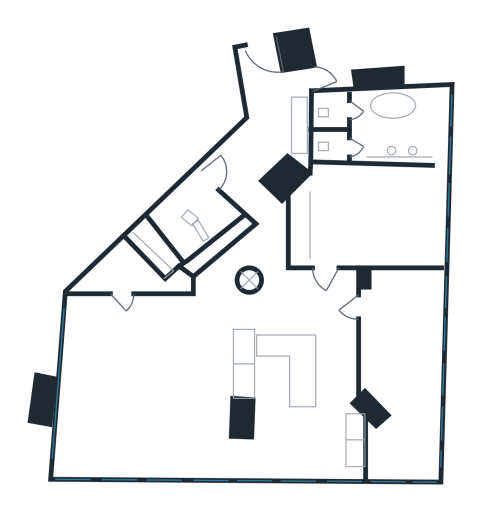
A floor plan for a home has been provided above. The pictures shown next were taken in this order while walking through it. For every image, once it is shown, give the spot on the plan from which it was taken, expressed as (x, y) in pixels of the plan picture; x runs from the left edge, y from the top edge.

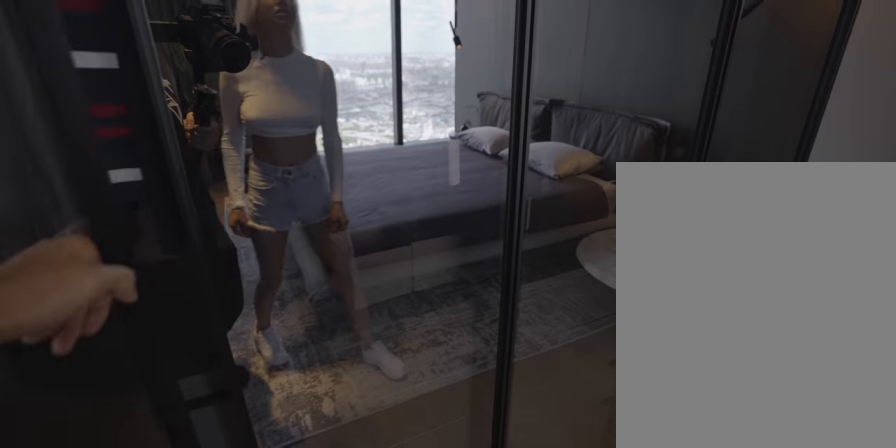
(321, 244)
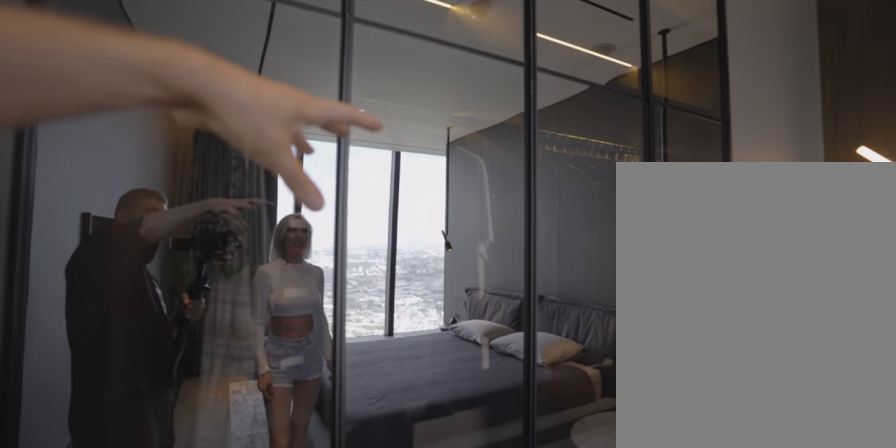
(323, 246)
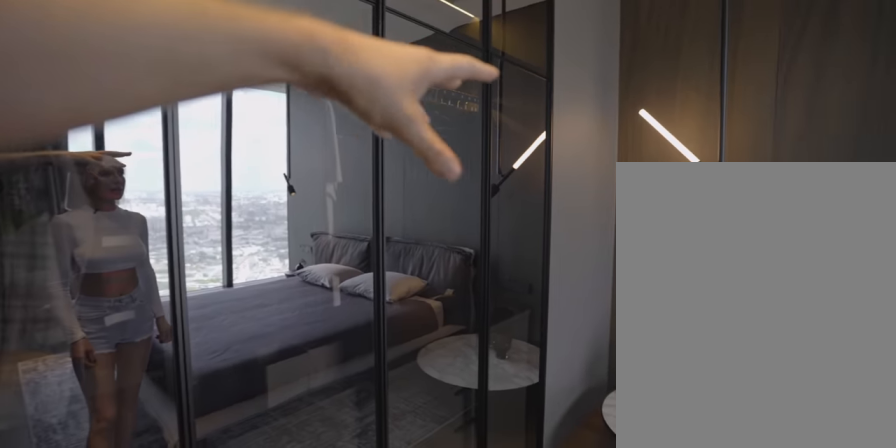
(323, 246)
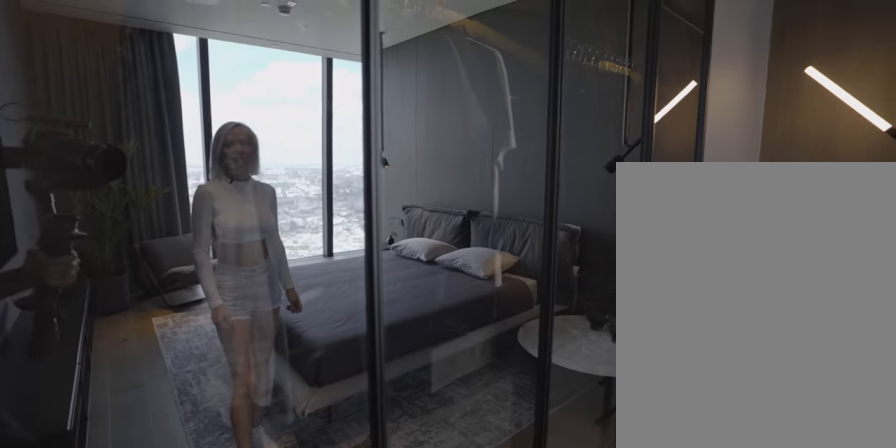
(323, 246)
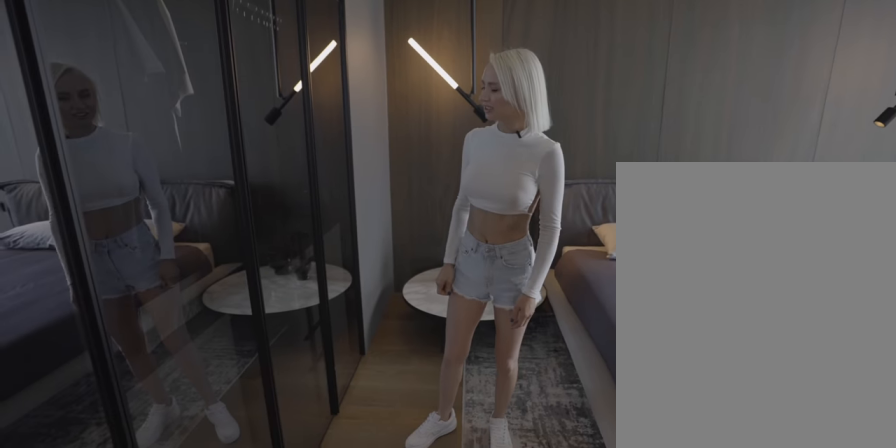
(330, 225)
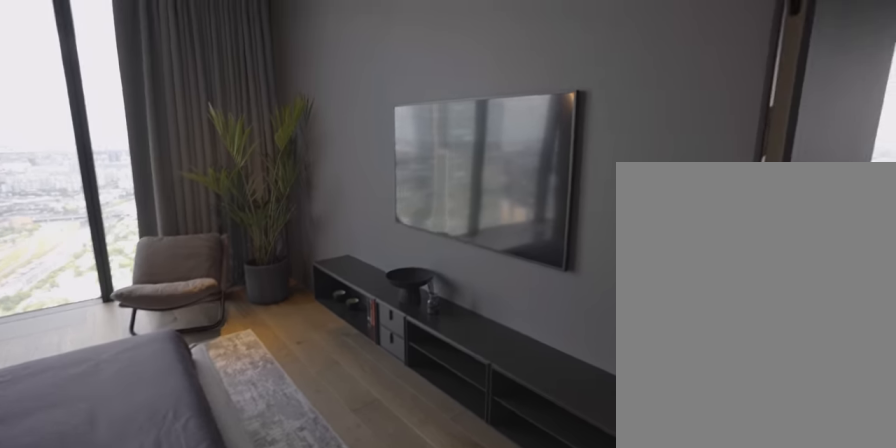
(330, 217)
